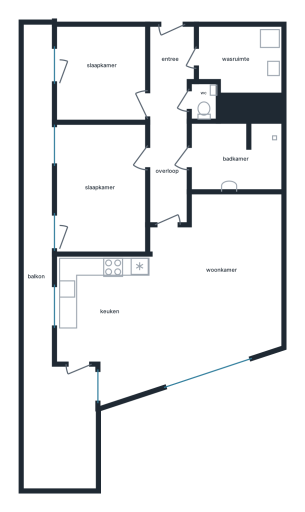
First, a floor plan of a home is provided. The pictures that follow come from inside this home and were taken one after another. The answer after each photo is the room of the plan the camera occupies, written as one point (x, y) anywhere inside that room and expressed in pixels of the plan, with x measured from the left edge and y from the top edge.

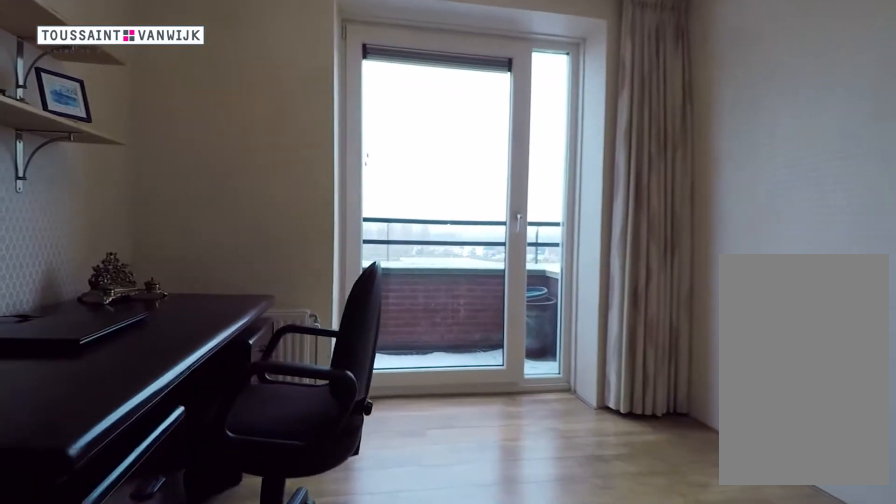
(102, 74)
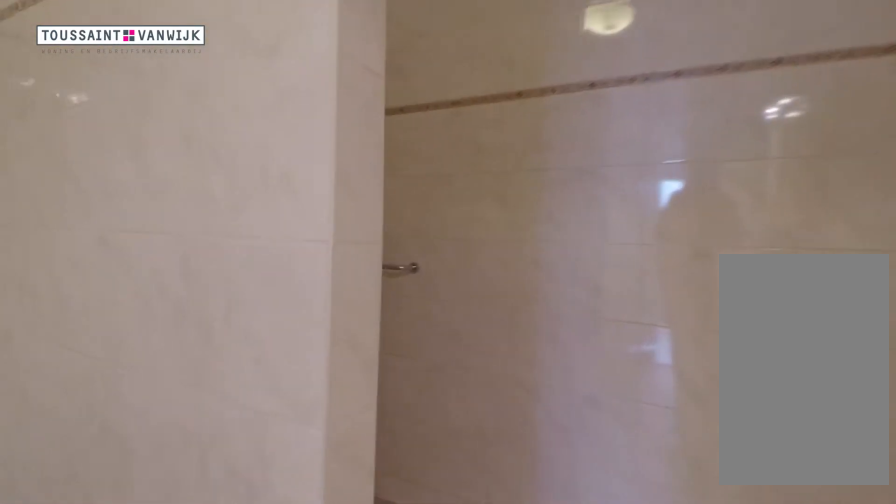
(235, 157)
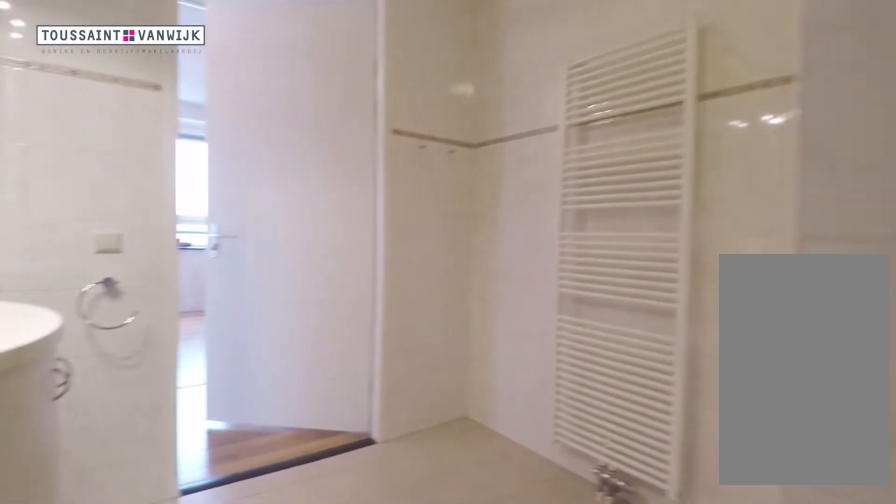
(235, 157)
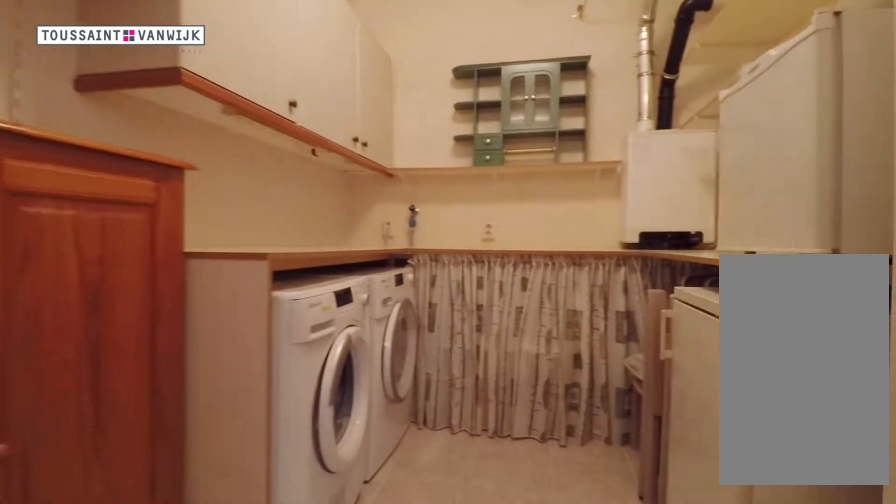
(241, 59)
